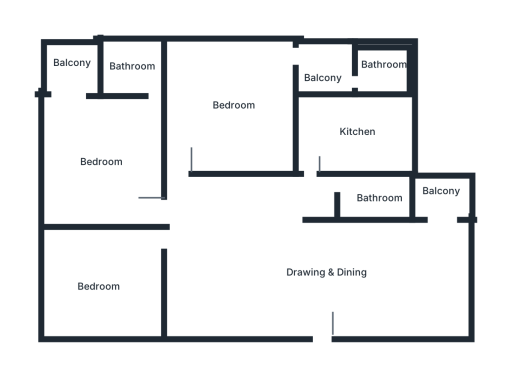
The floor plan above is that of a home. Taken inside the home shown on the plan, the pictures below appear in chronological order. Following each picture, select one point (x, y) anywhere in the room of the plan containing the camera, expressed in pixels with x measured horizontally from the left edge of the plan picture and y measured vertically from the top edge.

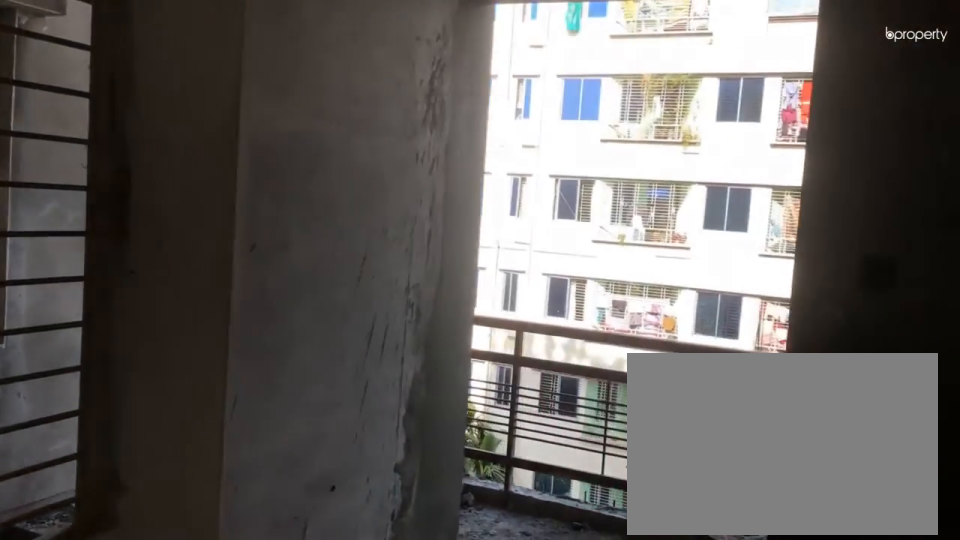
(101, 158)
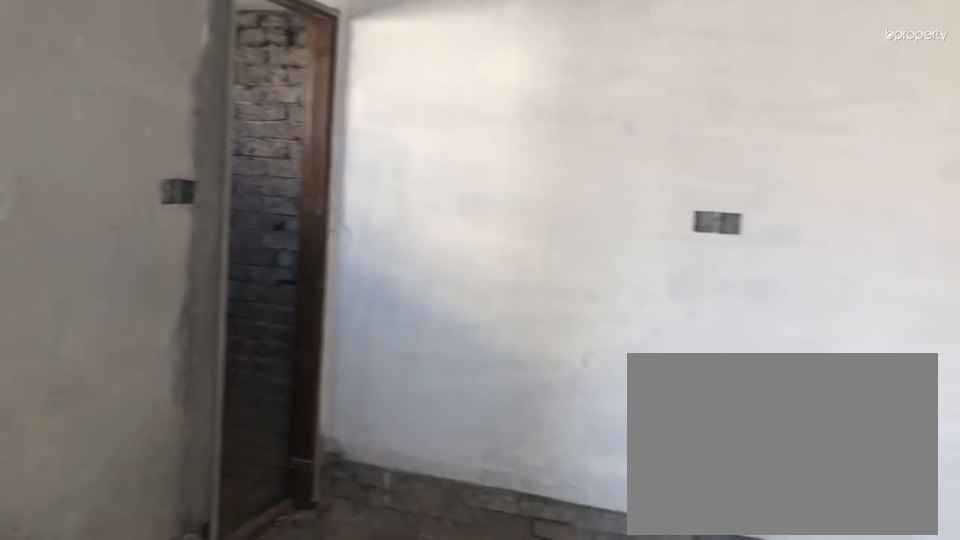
(101, 158)
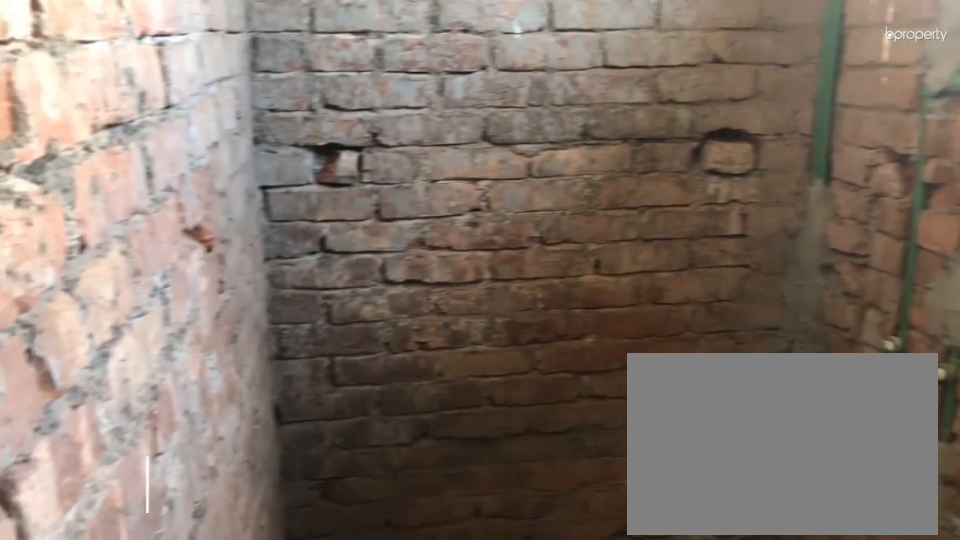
(129, 67)
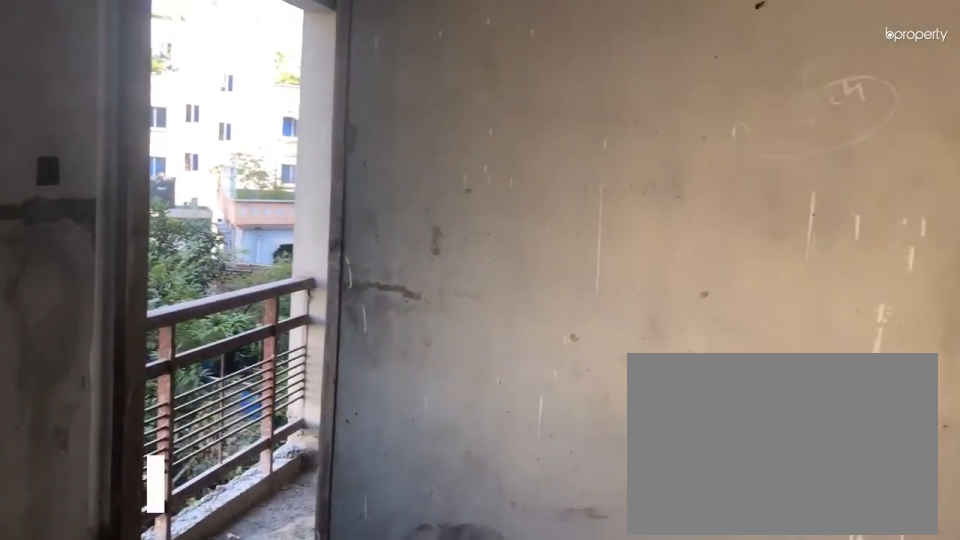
(229, 107)
